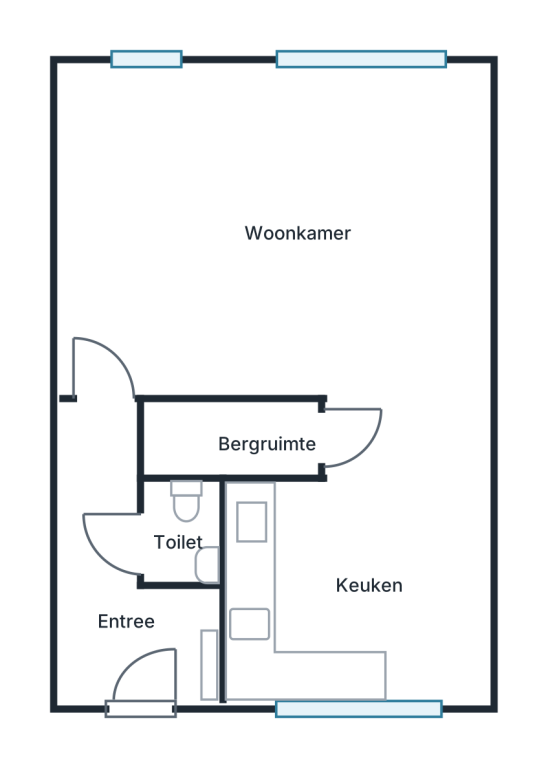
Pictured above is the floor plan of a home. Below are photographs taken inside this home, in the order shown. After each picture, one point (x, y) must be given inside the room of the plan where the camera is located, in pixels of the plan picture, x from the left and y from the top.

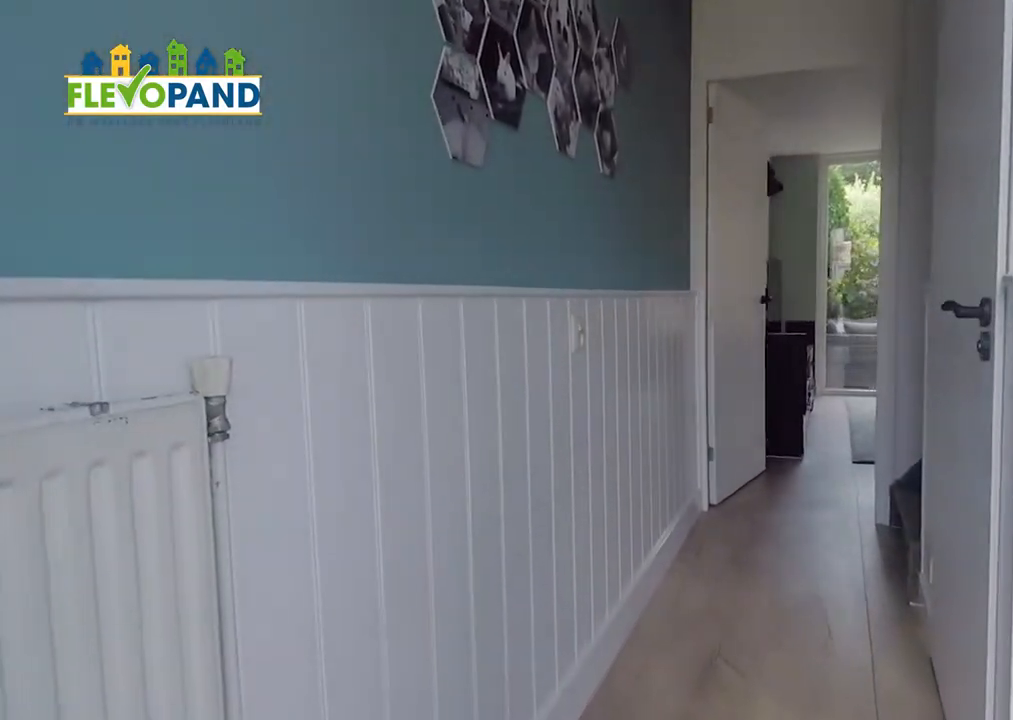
(121, 578)
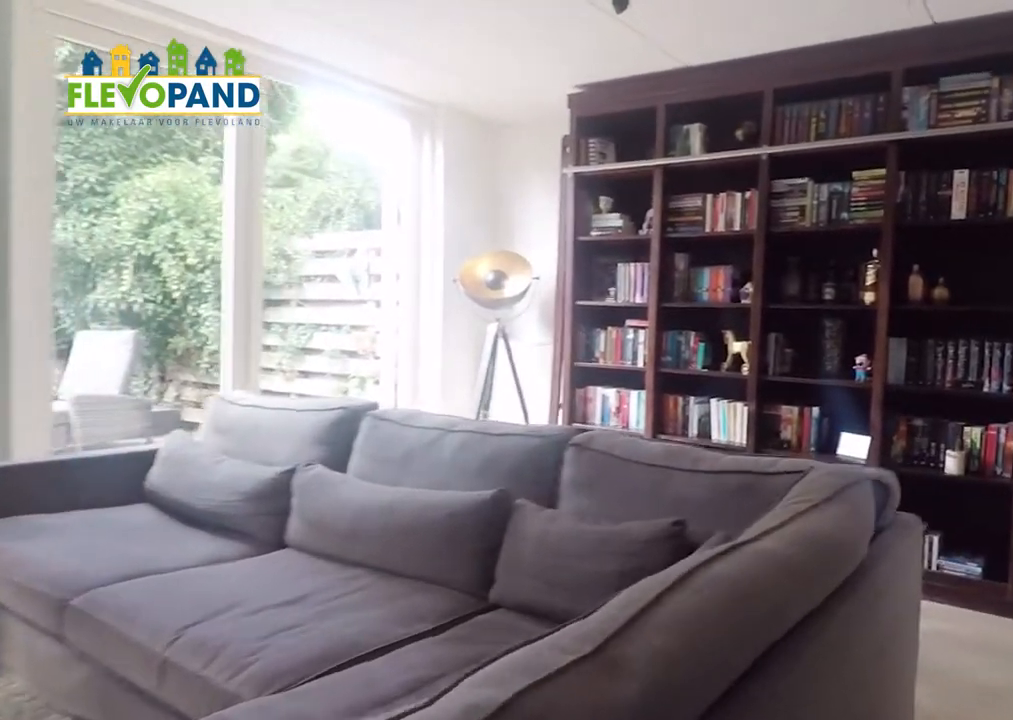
(273, 233)
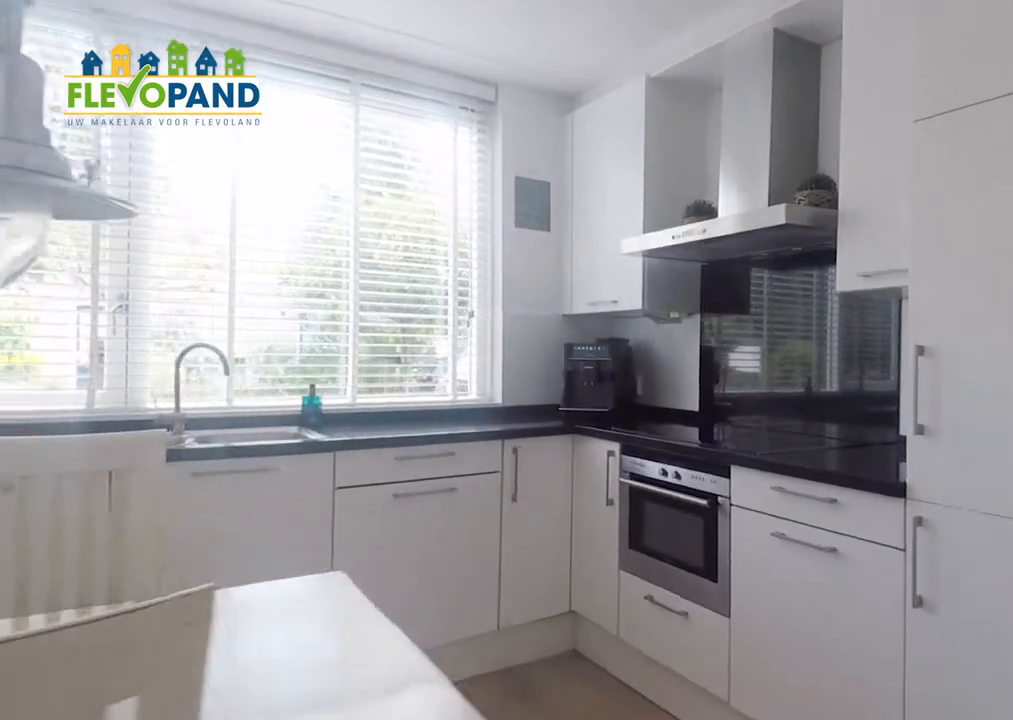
(363, 562)
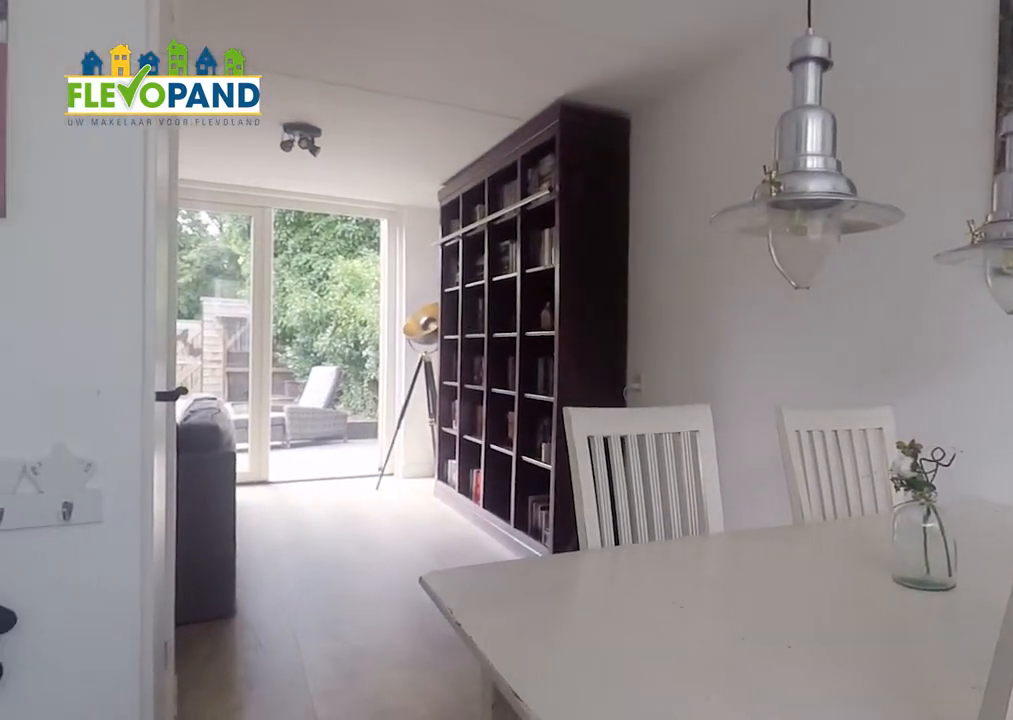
(363, 562)
